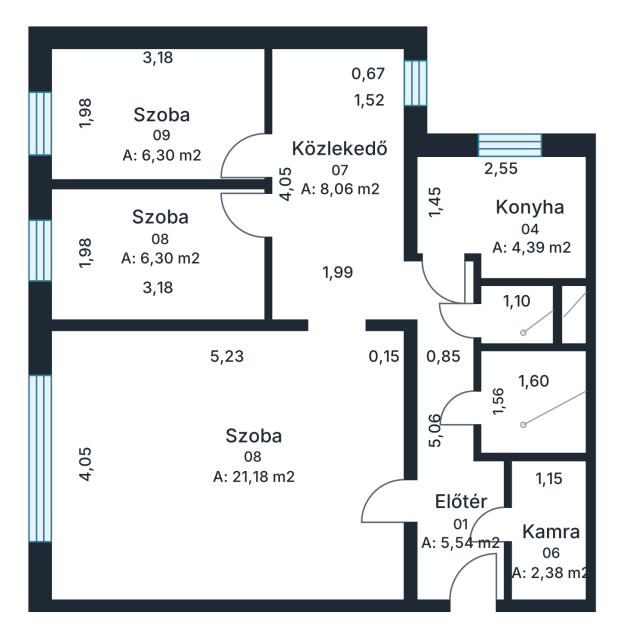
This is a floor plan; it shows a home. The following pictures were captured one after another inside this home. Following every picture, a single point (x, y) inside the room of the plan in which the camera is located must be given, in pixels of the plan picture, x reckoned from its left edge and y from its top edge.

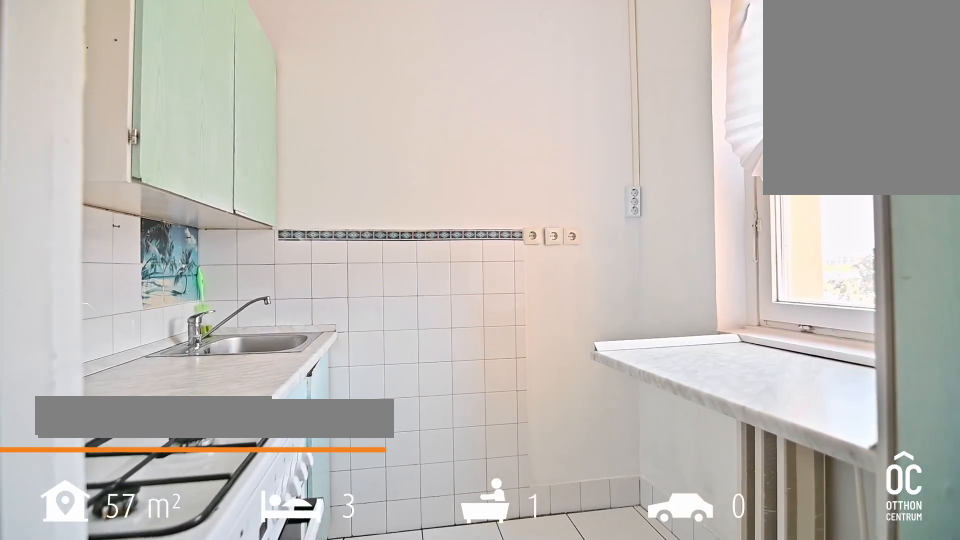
(509, 212)
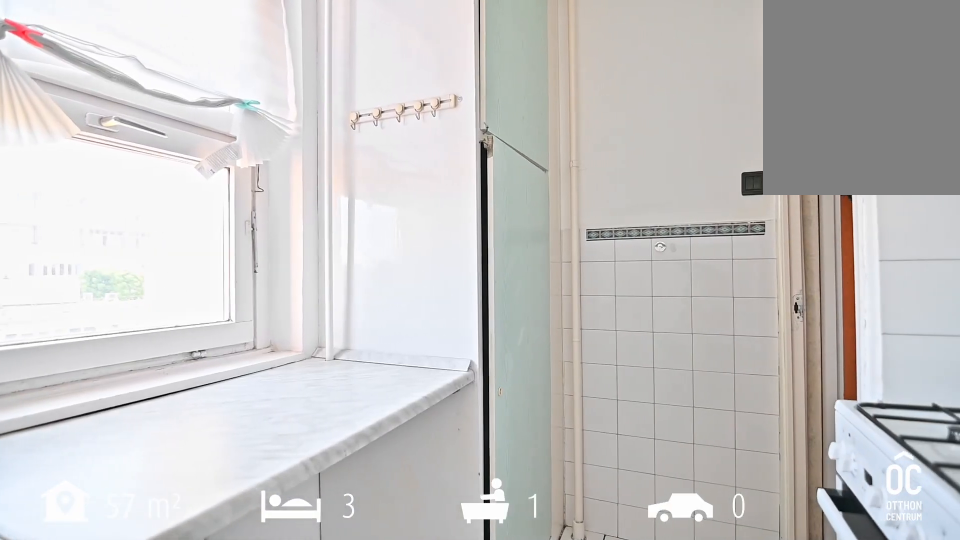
(509, 212)
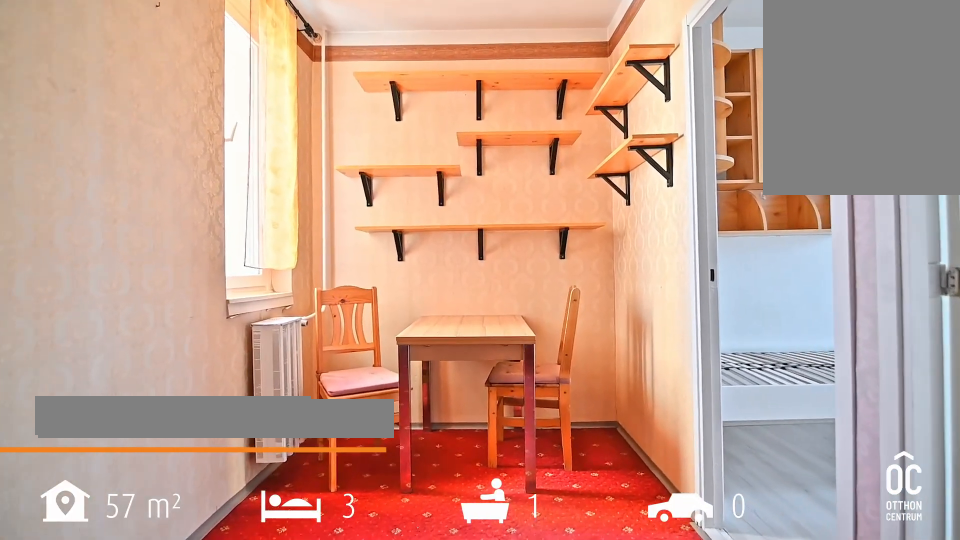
(333, 189)
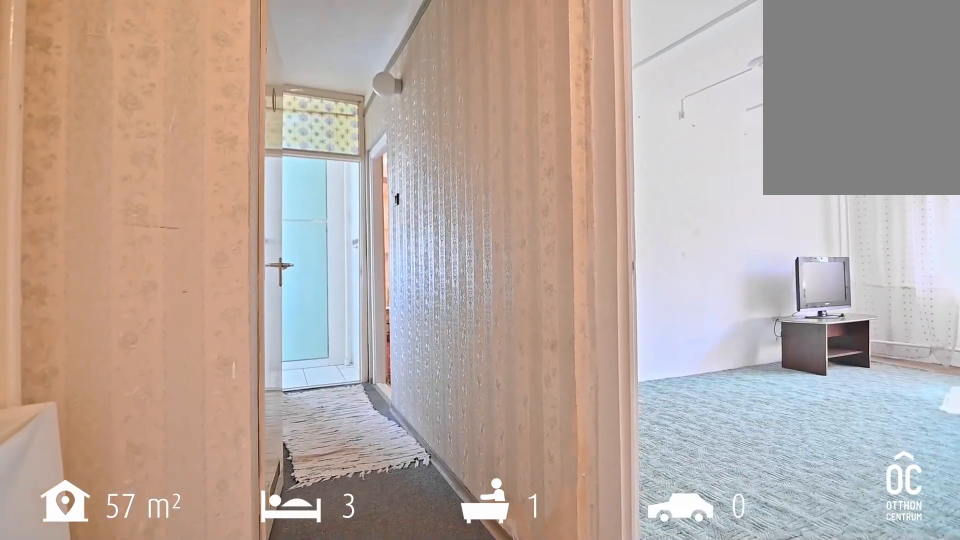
(447, 472)
